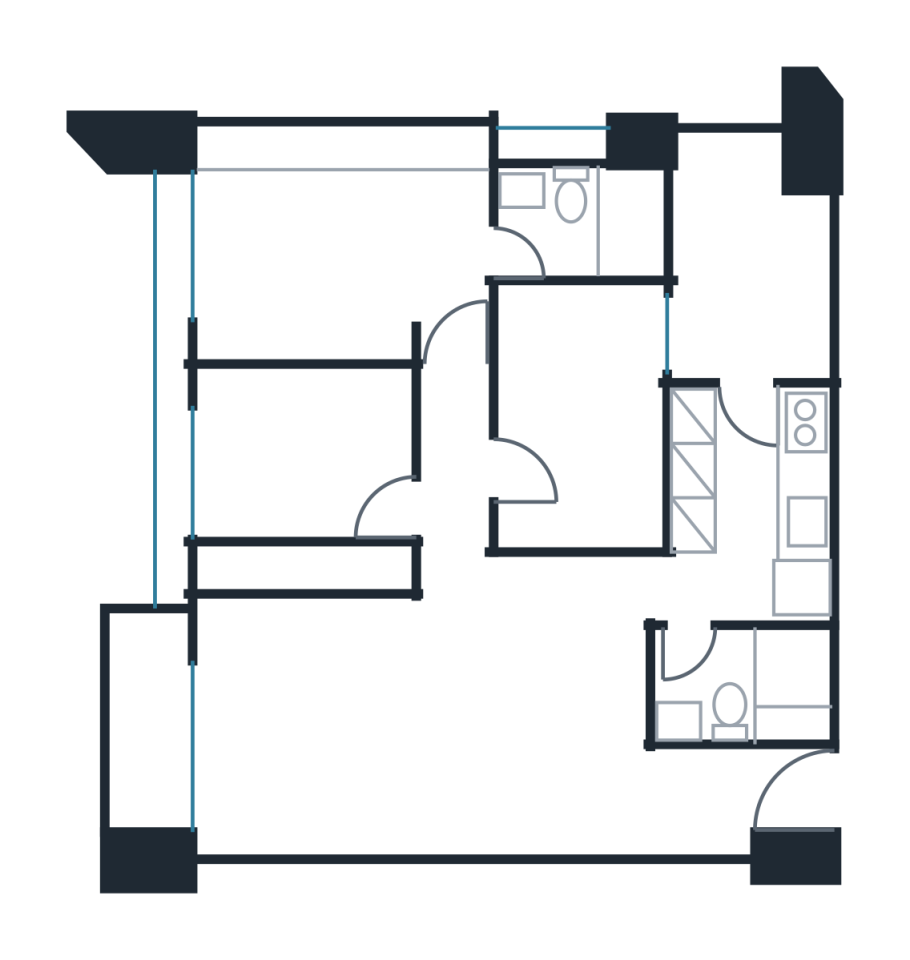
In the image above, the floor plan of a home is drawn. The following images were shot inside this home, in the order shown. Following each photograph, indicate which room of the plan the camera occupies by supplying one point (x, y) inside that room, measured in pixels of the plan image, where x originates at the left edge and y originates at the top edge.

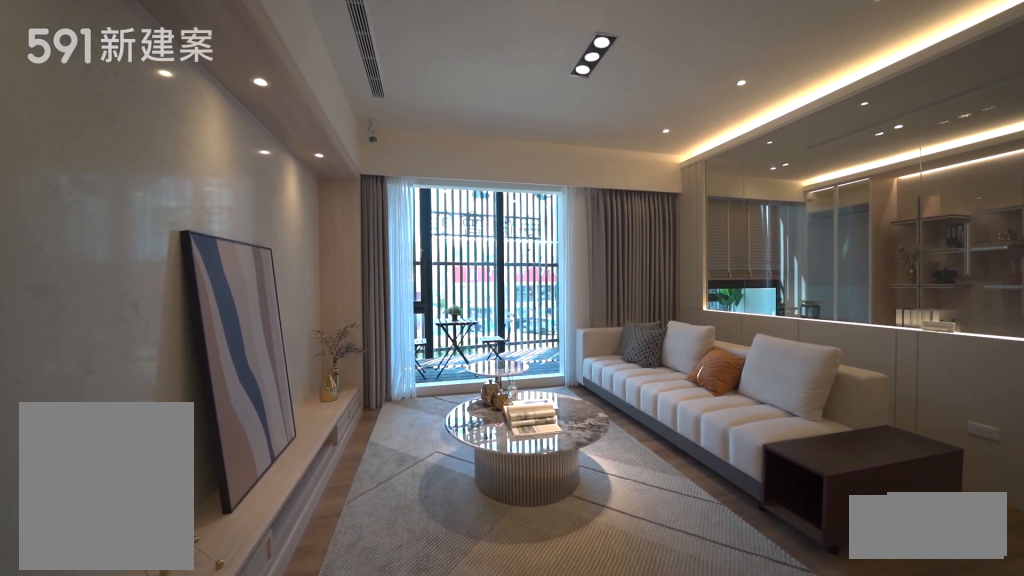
(332, 727)
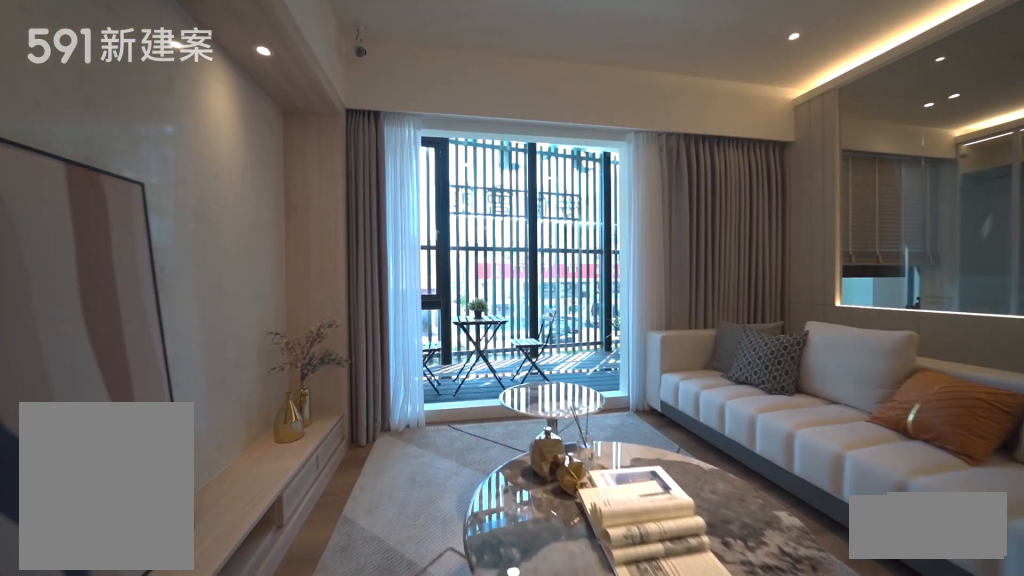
(332, 727)
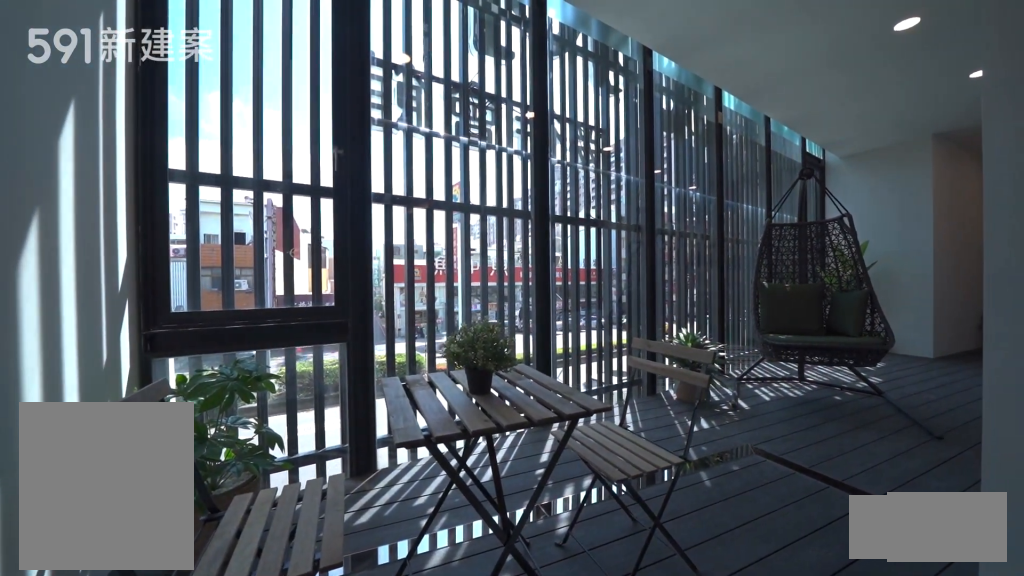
(150, 723)
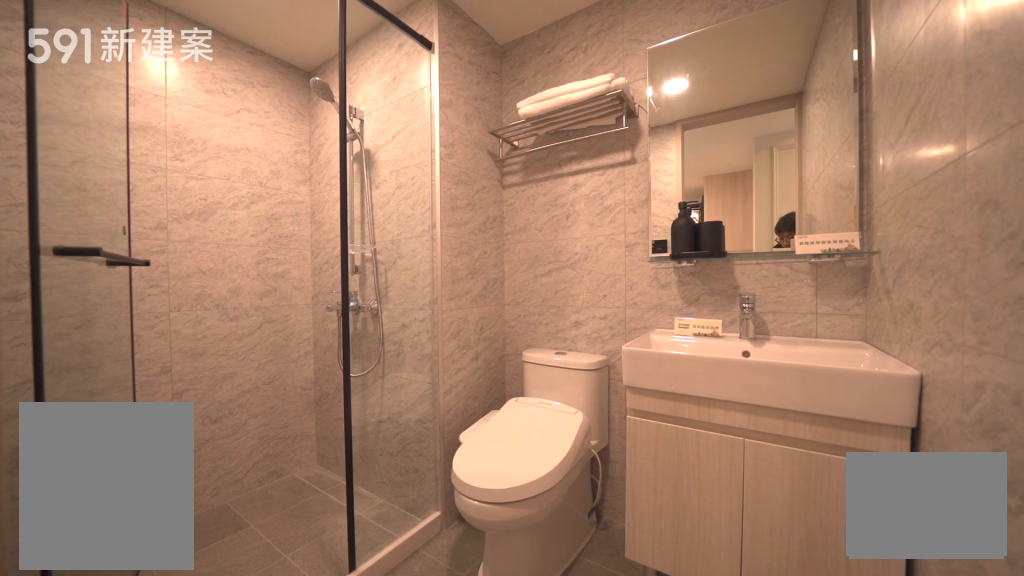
(740, 685)
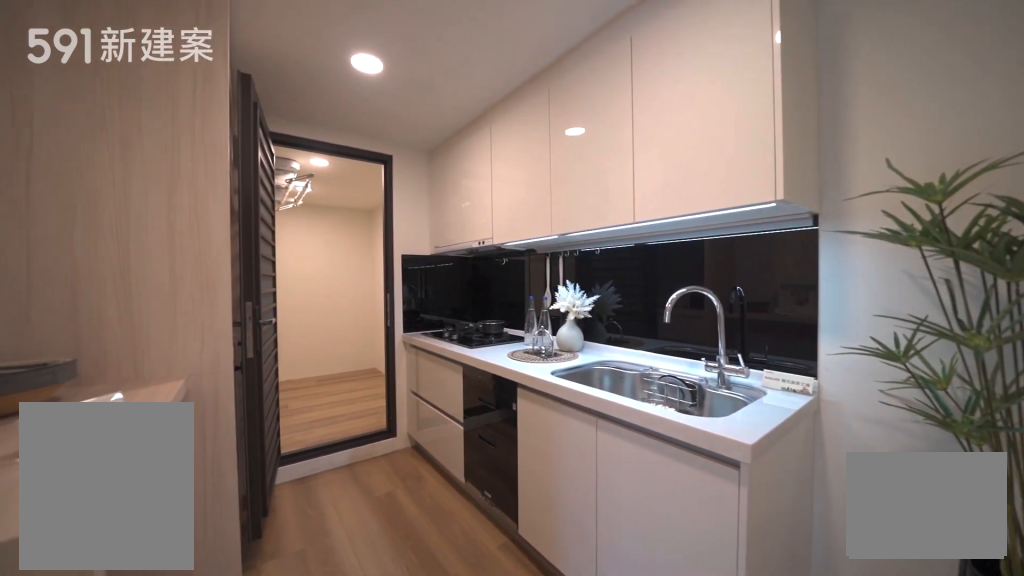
(746, 498)
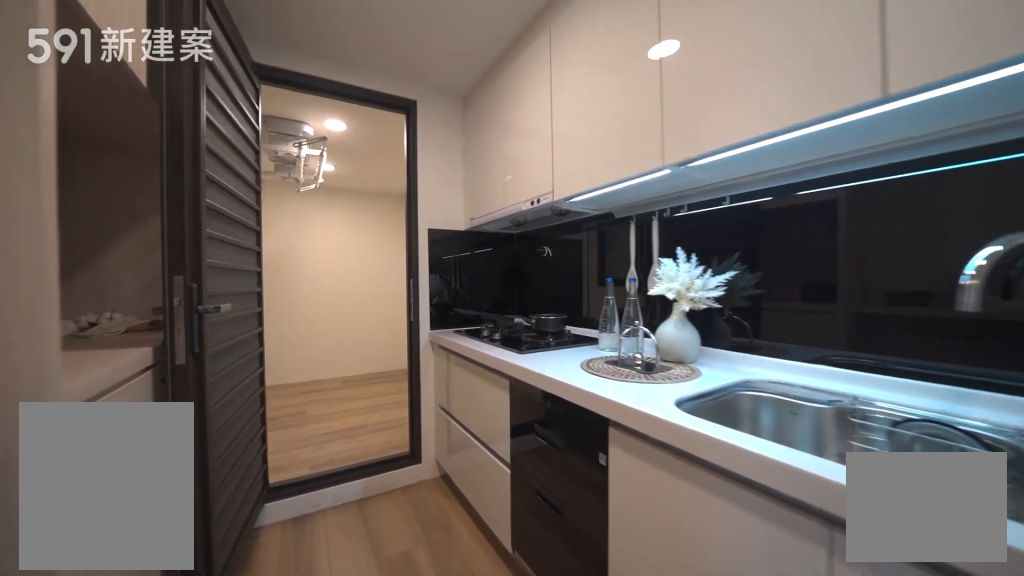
(746, 498)
